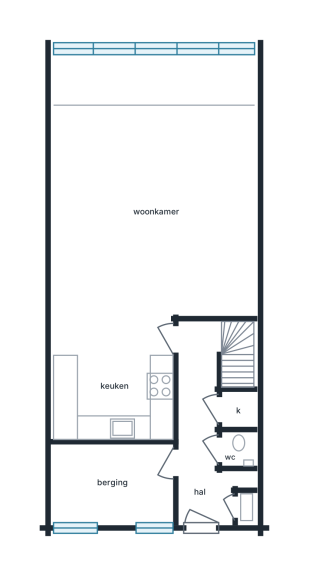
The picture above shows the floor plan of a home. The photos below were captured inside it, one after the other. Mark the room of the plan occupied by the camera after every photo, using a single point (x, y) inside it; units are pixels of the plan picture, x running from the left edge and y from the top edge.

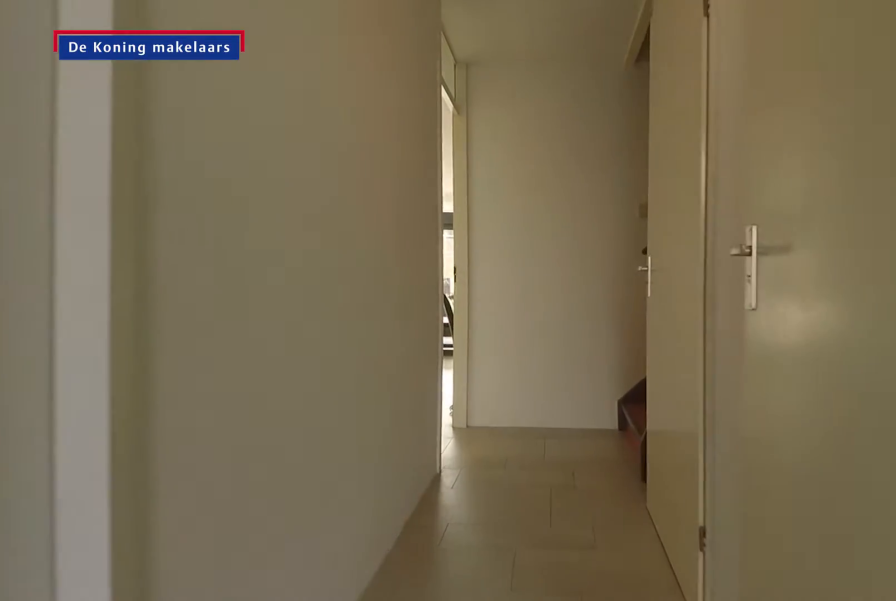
(202, 431)
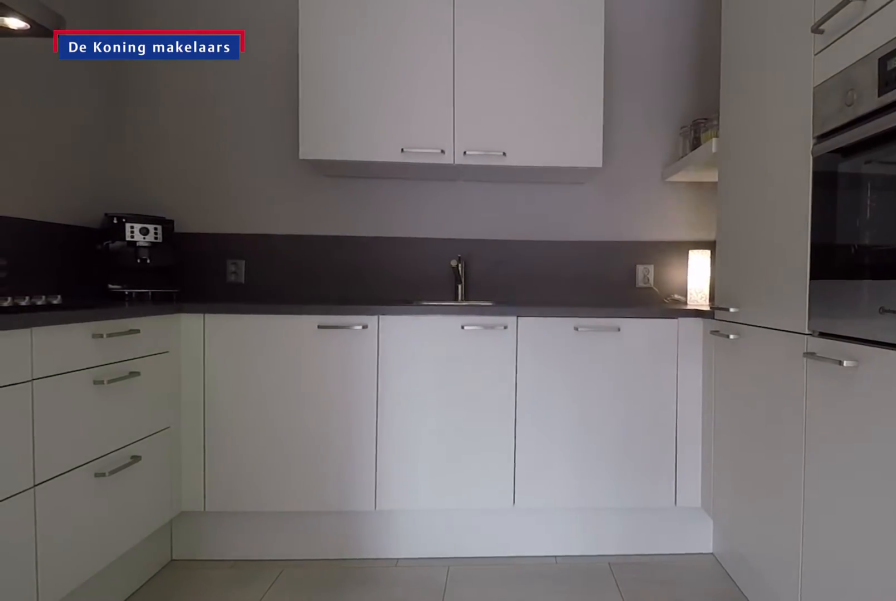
(113, 379)
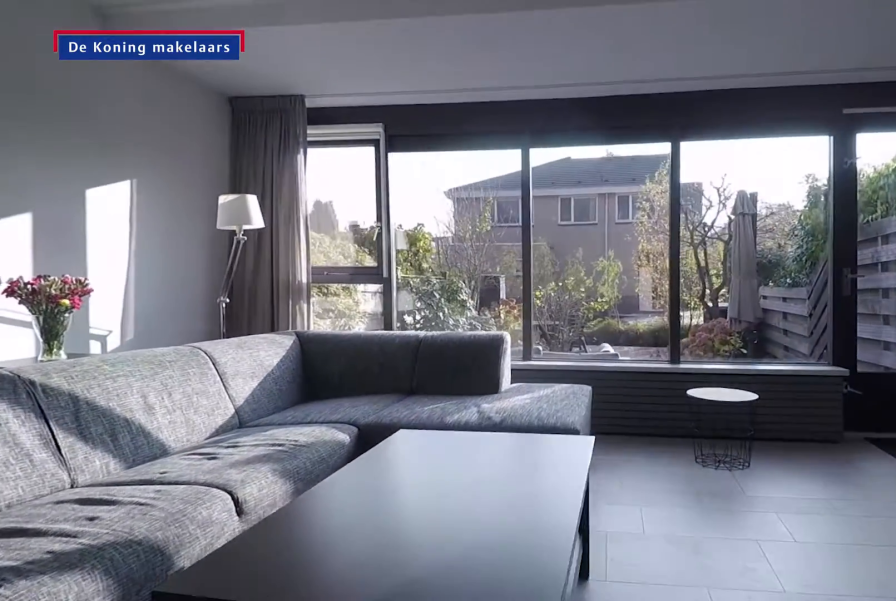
(170, 157)
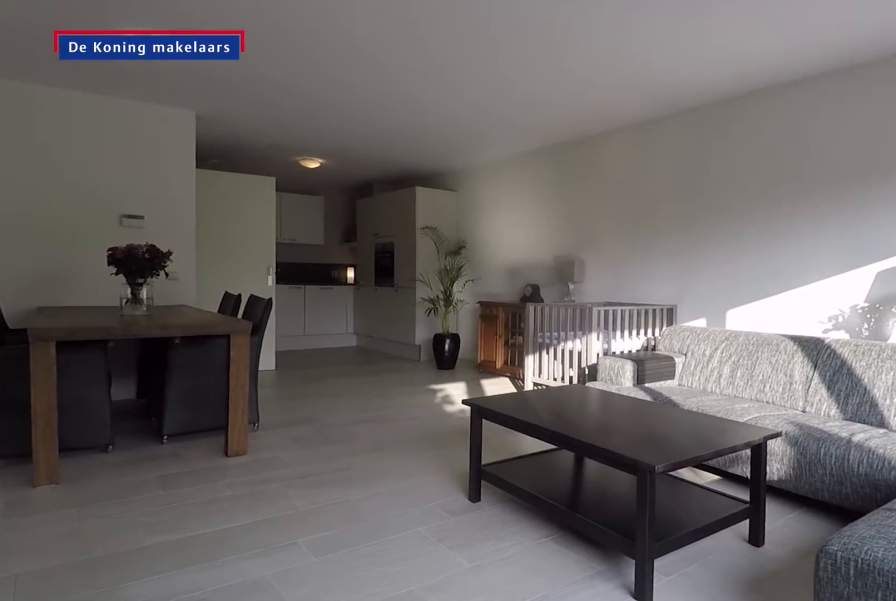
(170, 157)
